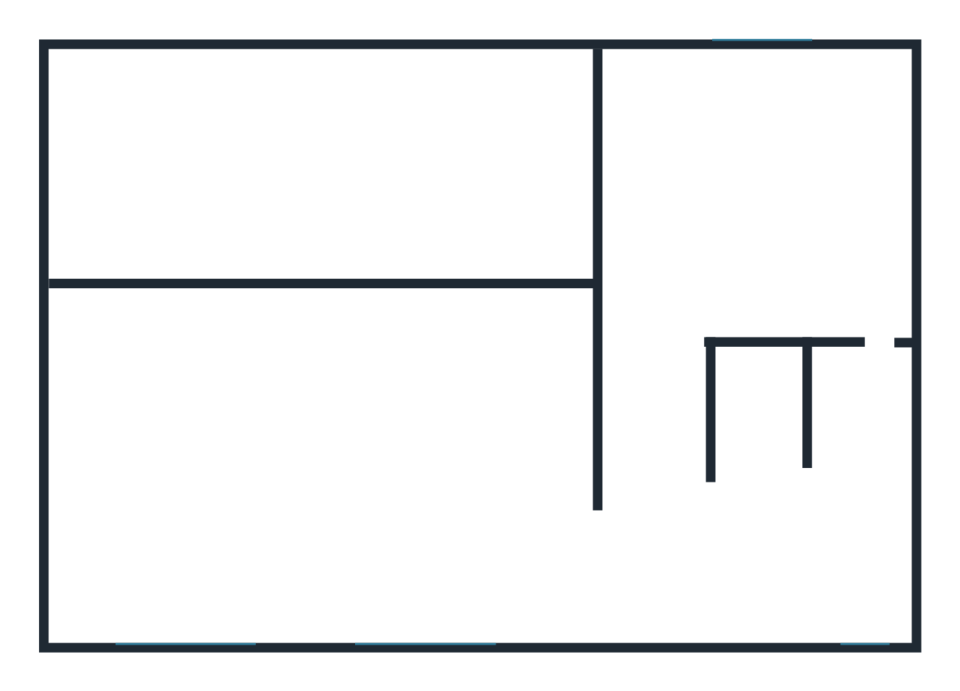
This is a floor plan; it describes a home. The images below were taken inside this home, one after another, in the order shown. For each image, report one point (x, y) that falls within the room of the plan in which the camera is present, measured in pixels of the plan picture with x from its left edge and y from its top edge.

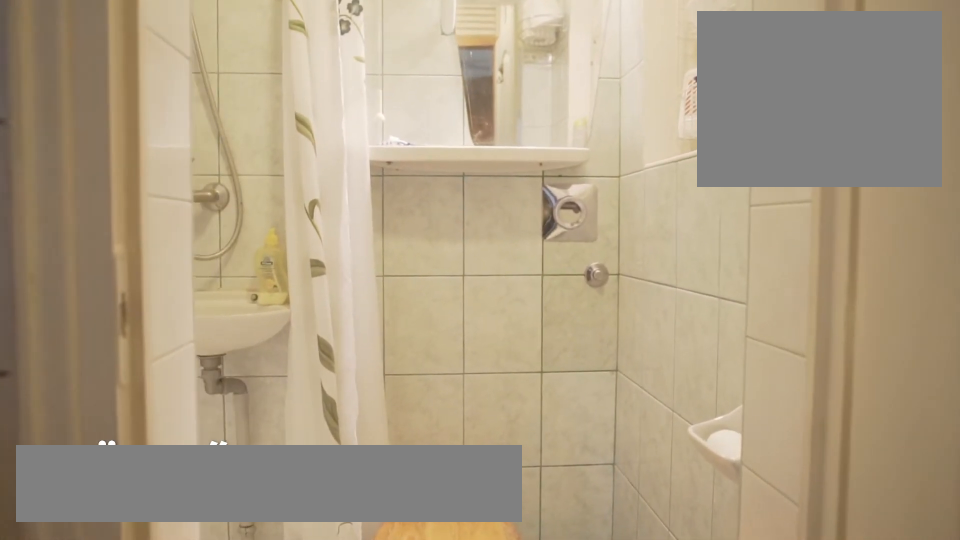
(741, 433)
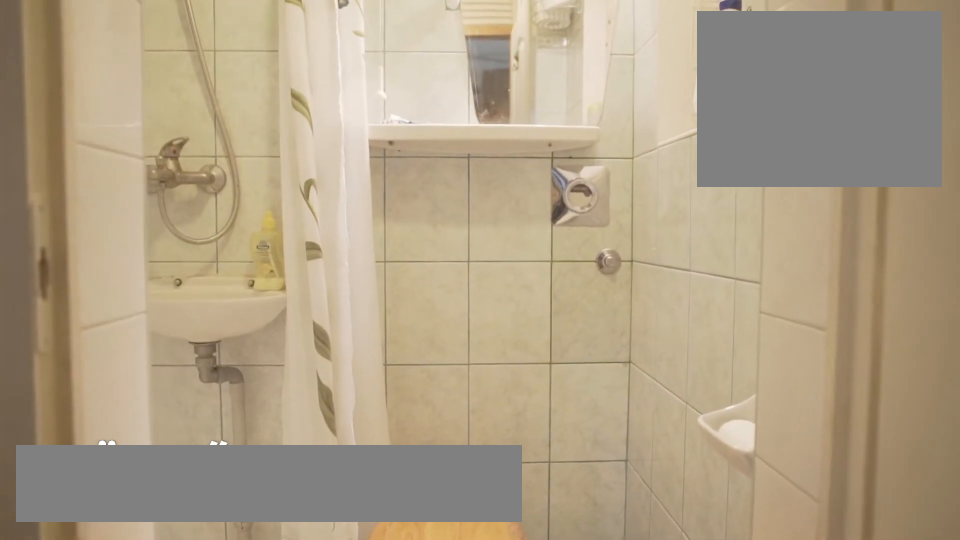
(753, 468)
